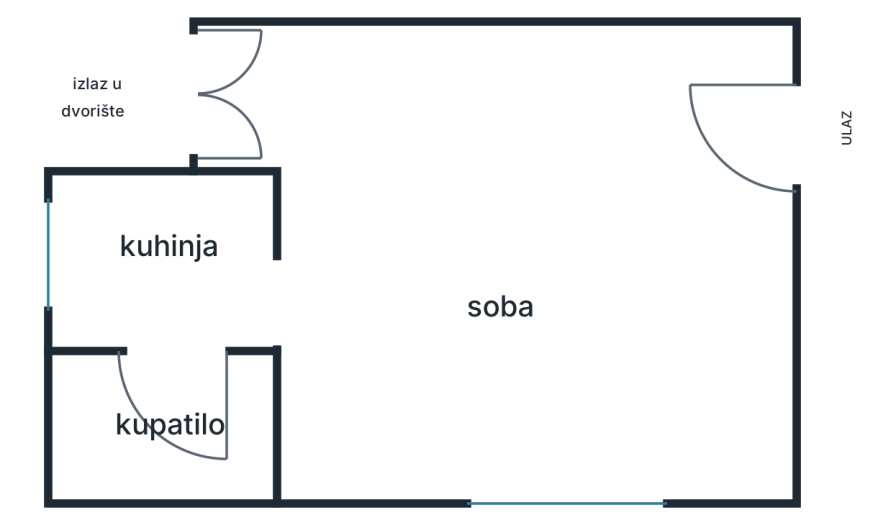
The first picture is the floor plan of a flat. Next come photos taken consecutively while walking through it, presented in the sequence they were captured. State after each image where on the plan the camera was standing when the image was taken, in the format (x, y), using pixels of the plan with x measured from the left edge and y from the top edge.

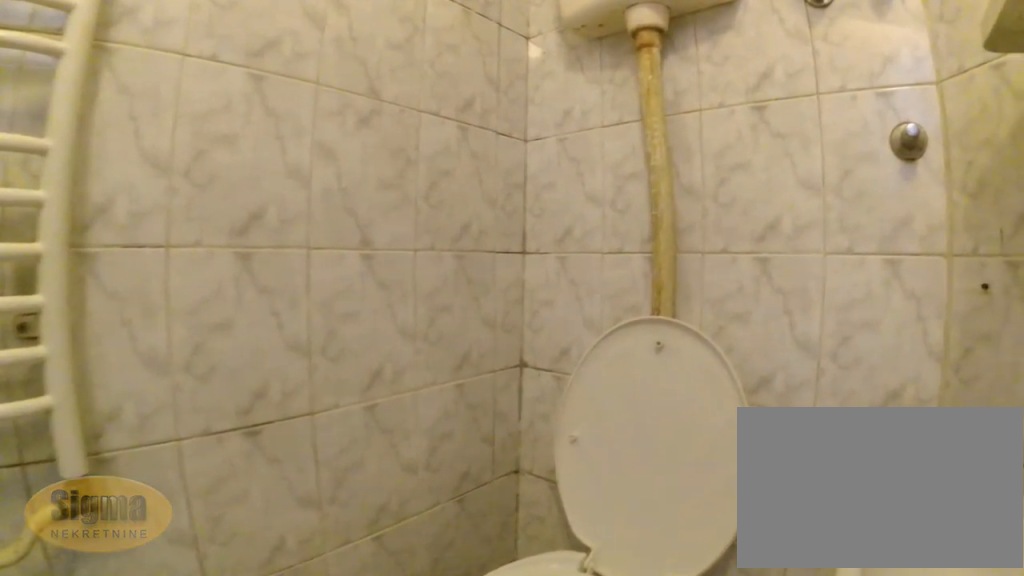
(161, 376)
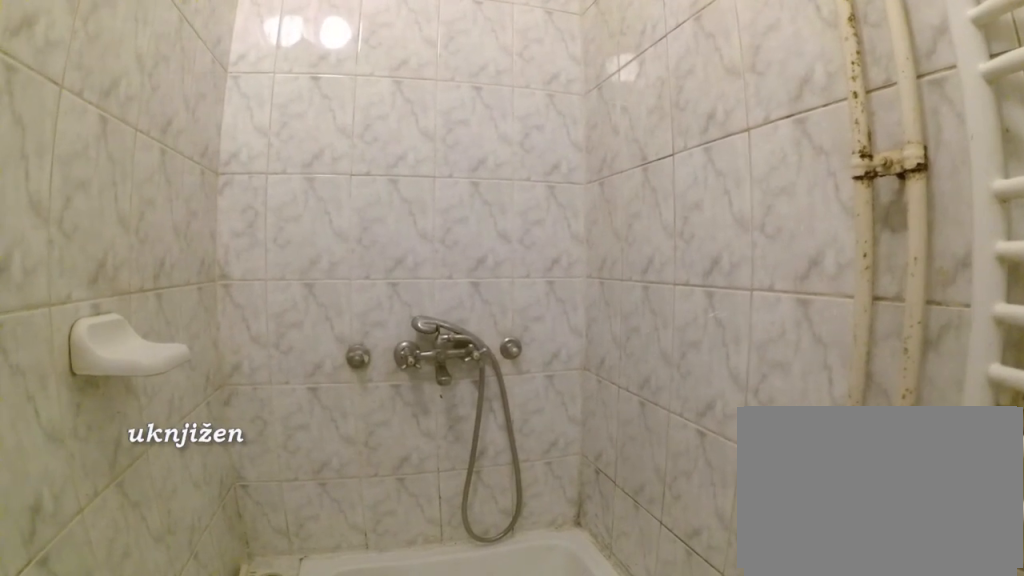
(115, 428)
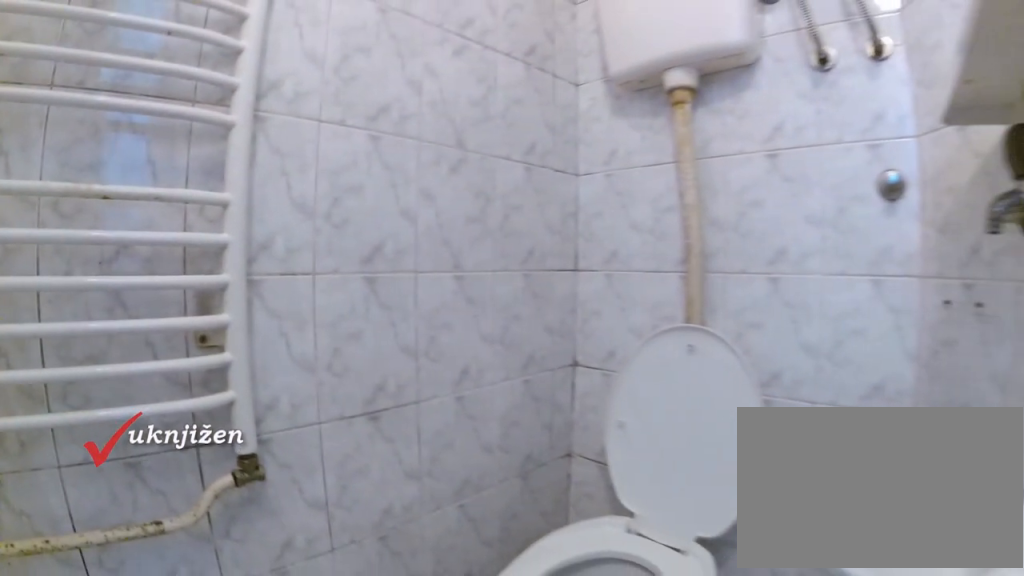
(153, 411)
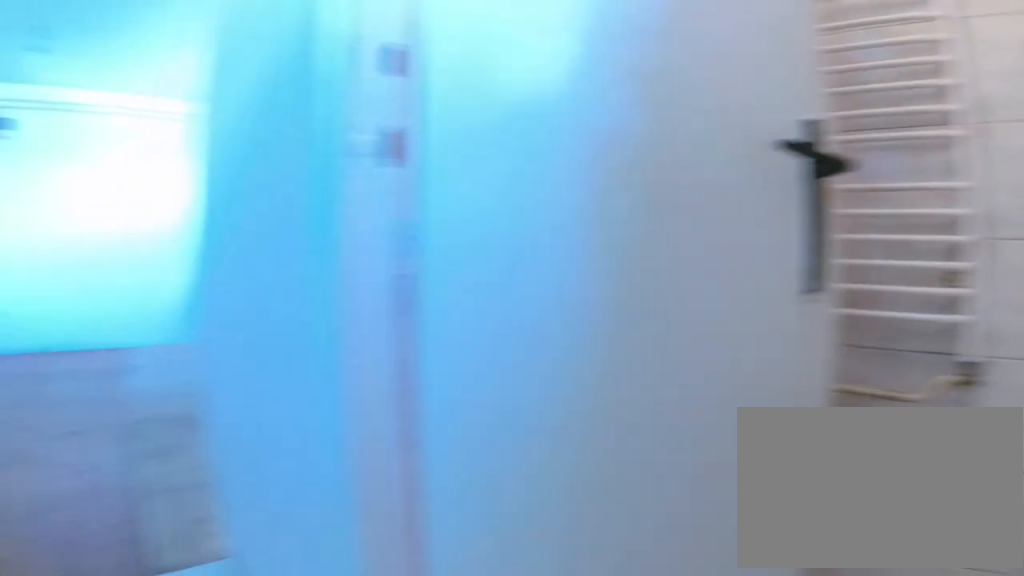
(187, 322)
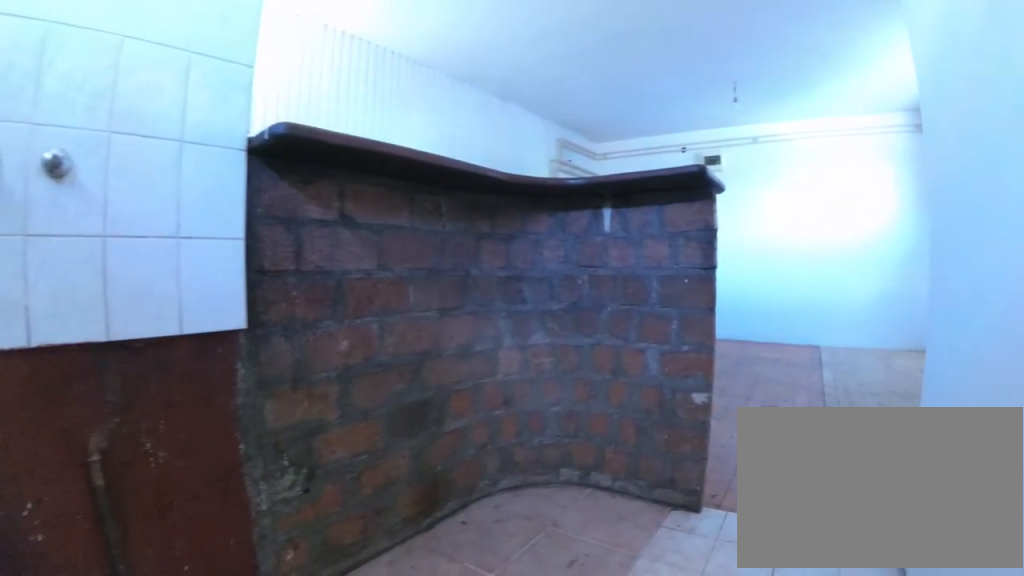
(149, 302)
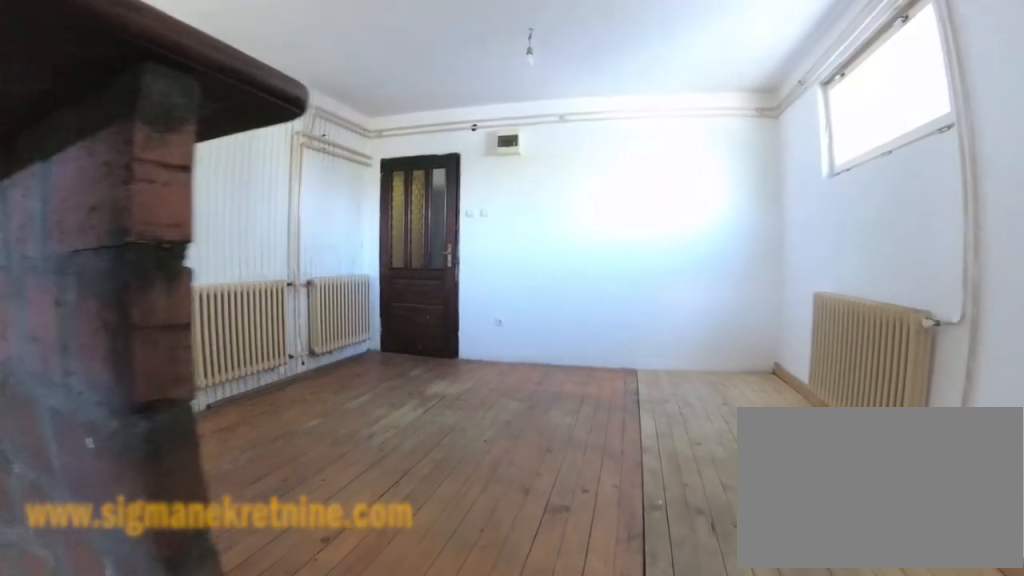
(263, 286)
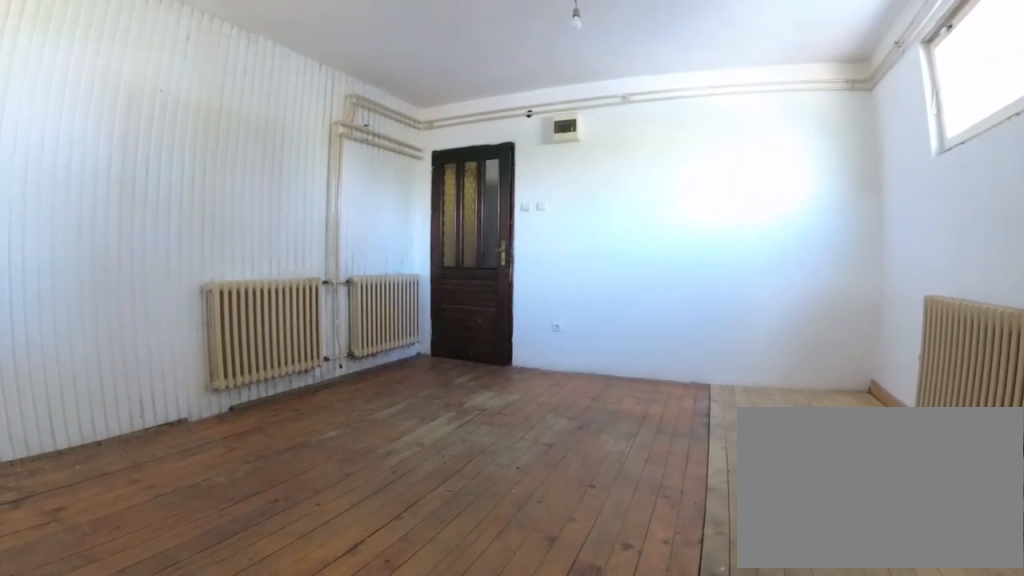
(319, 293)
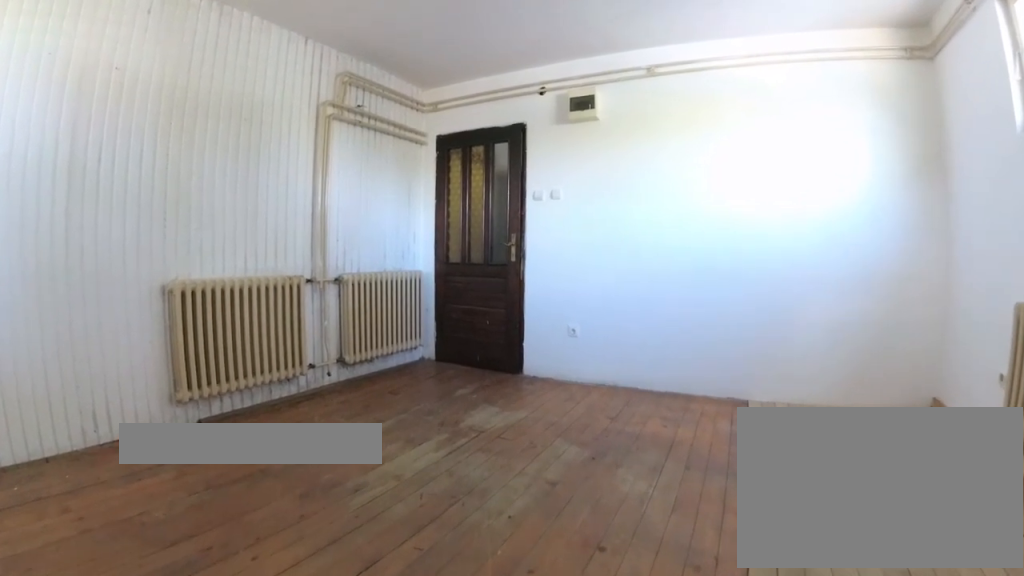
(402, 288)
